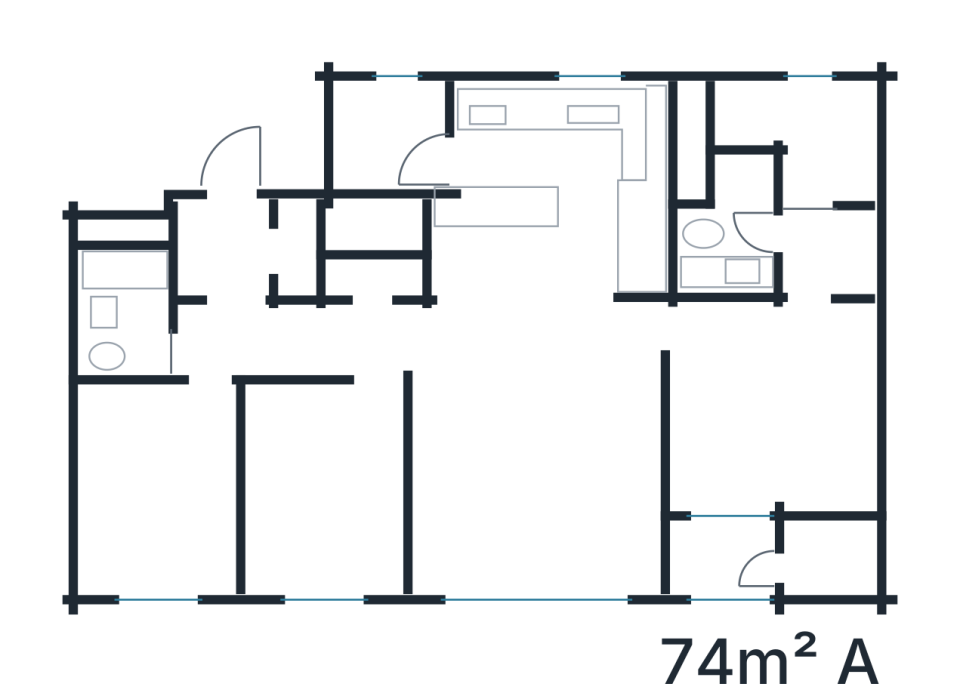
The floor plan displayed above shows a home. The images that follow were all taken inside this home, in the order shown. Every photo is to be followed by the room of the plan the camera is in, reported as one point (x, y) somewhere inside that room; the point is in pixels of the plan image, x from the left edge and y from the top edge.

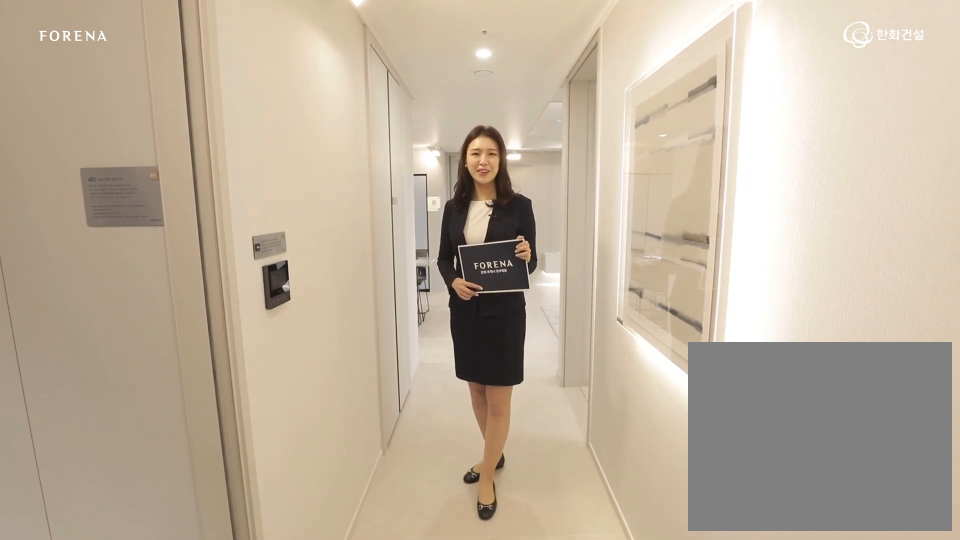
(342, 340)
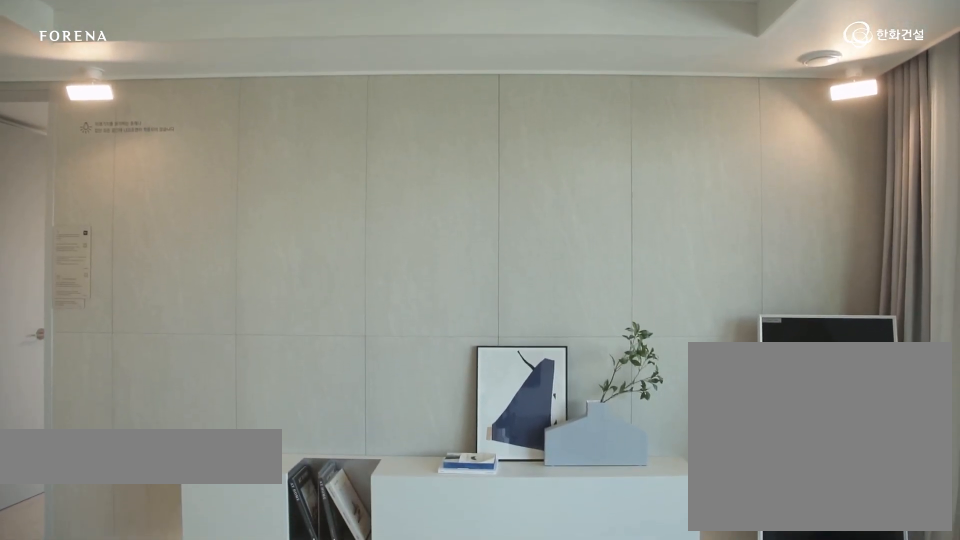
(544, 463)
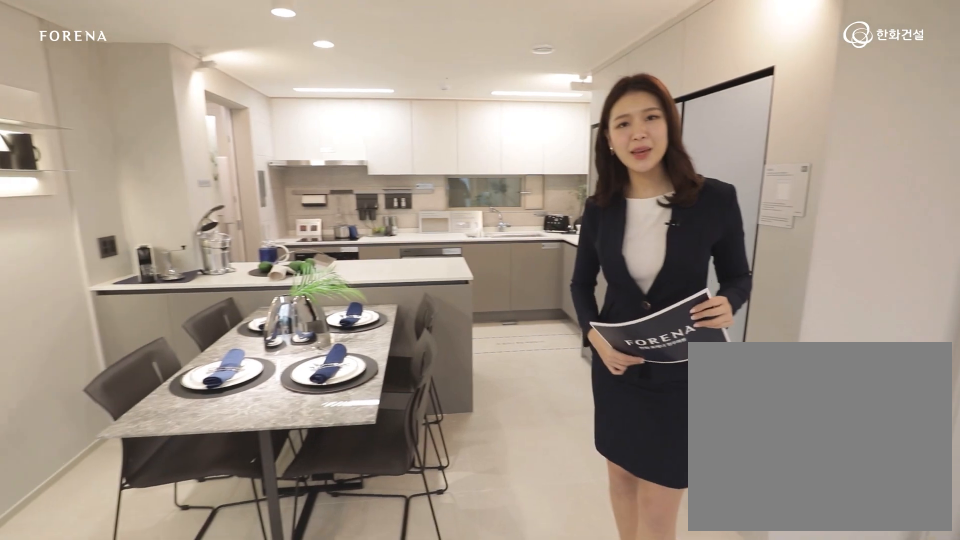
(527, 269)
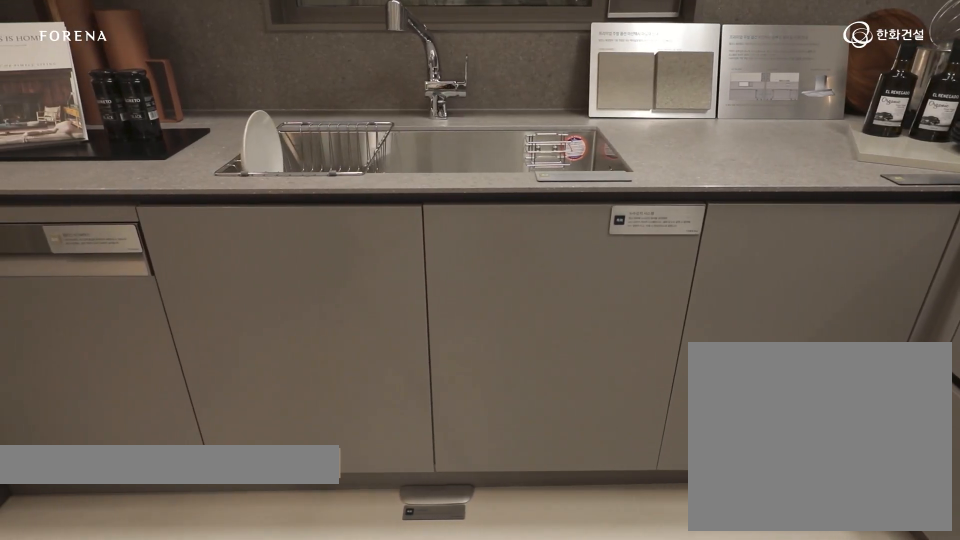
(526, 269)
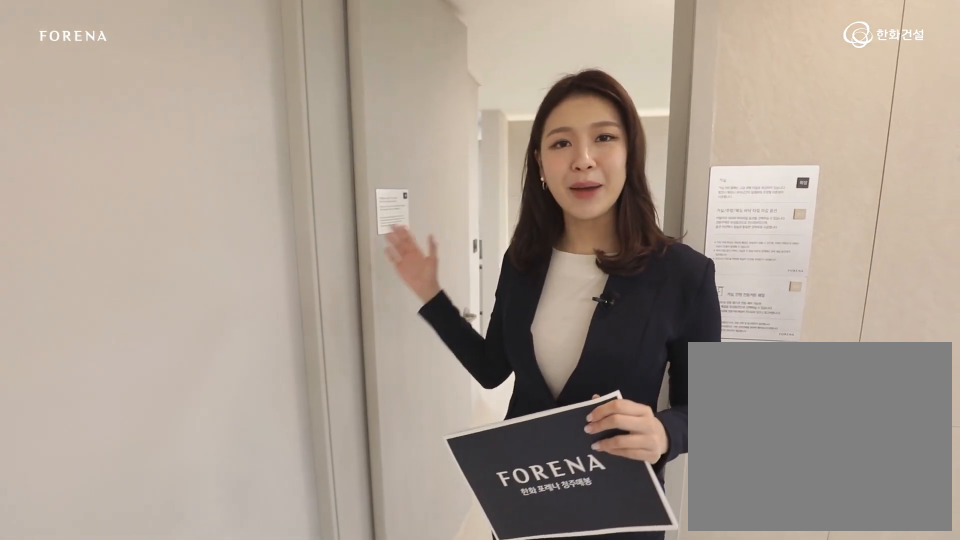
(775, 395)
